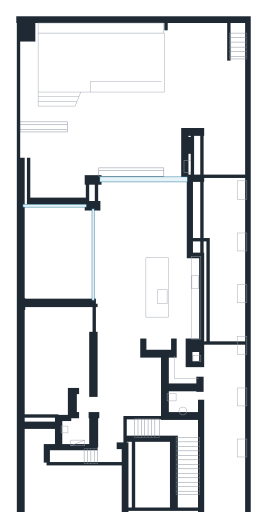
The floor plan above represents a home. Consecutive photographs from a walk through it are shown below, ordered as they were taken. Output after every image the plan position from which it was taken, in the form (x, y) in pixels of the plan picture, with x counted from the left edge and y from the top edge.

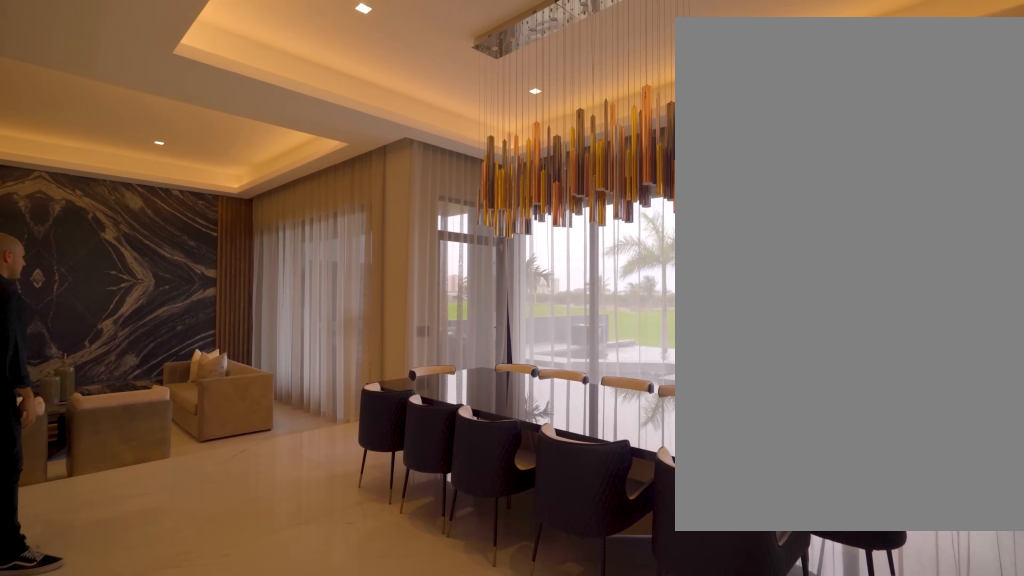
(158, 245)
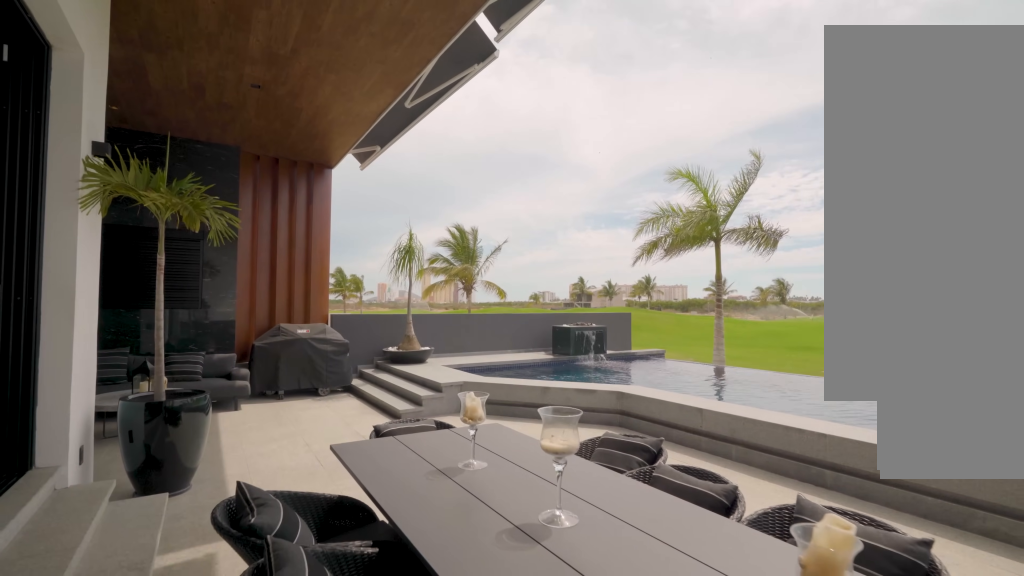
(167, 161)
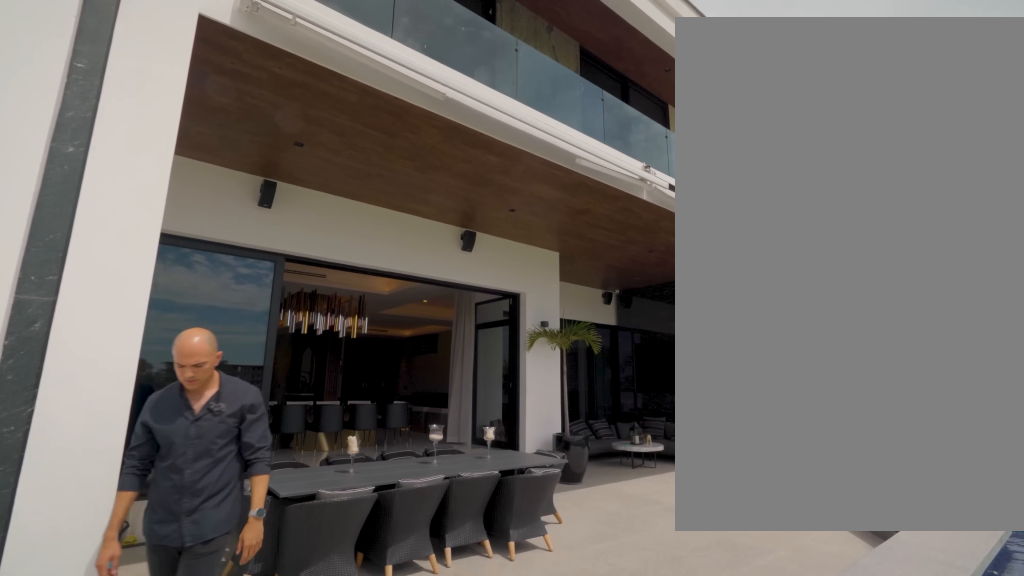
(181, 83)
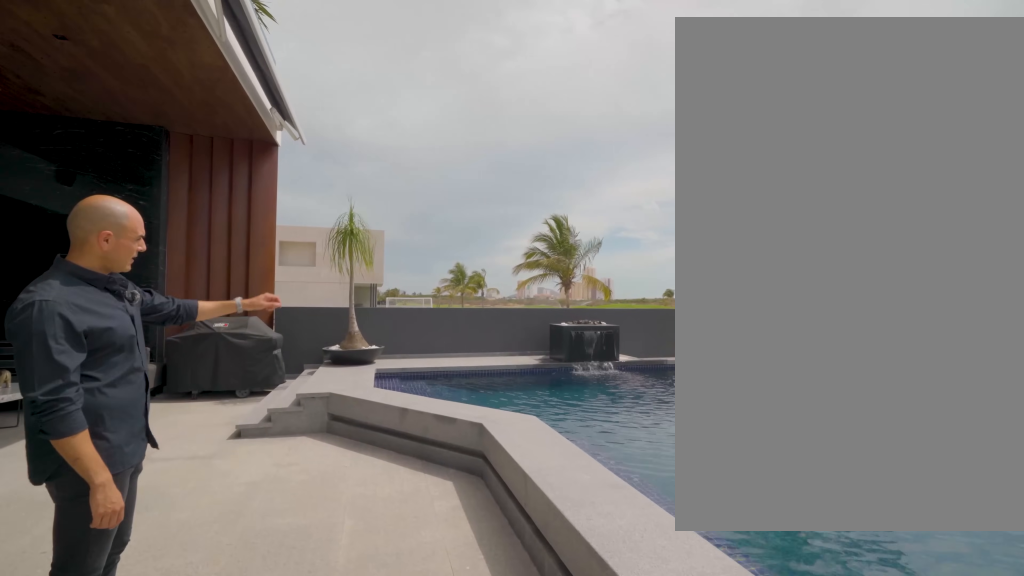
(103, 111)
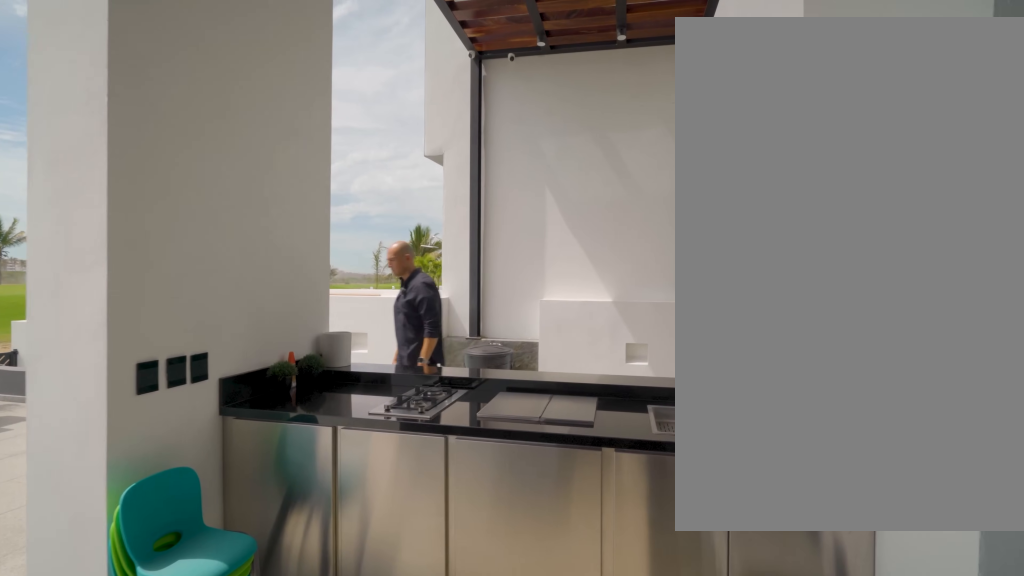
(167, 158)
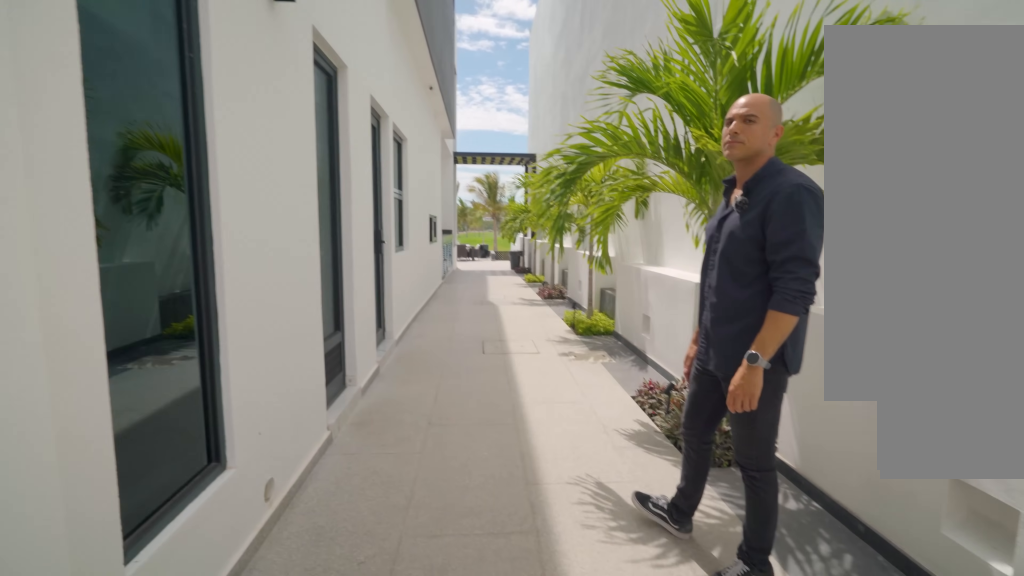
(221, 469)
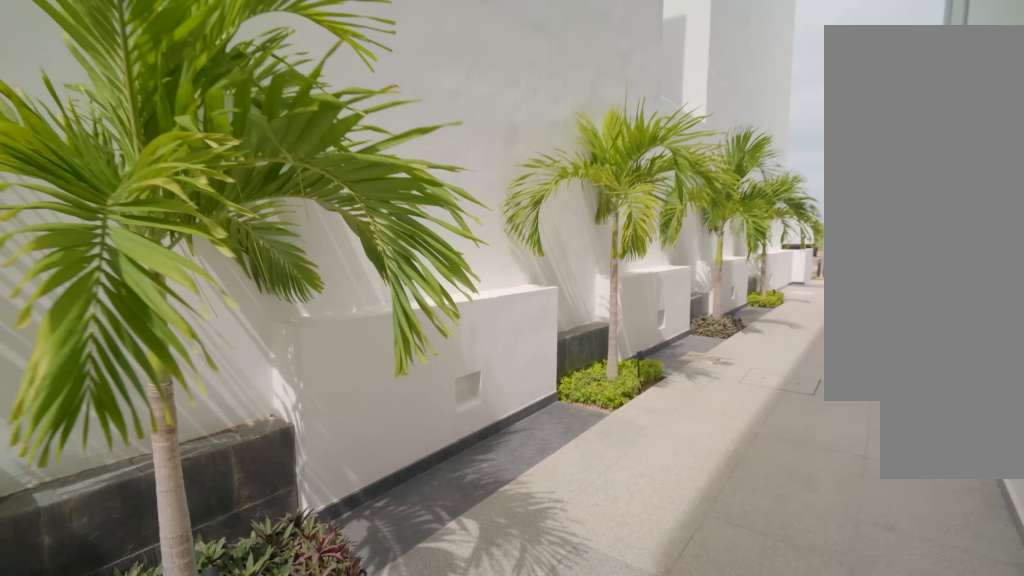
(224, 356)
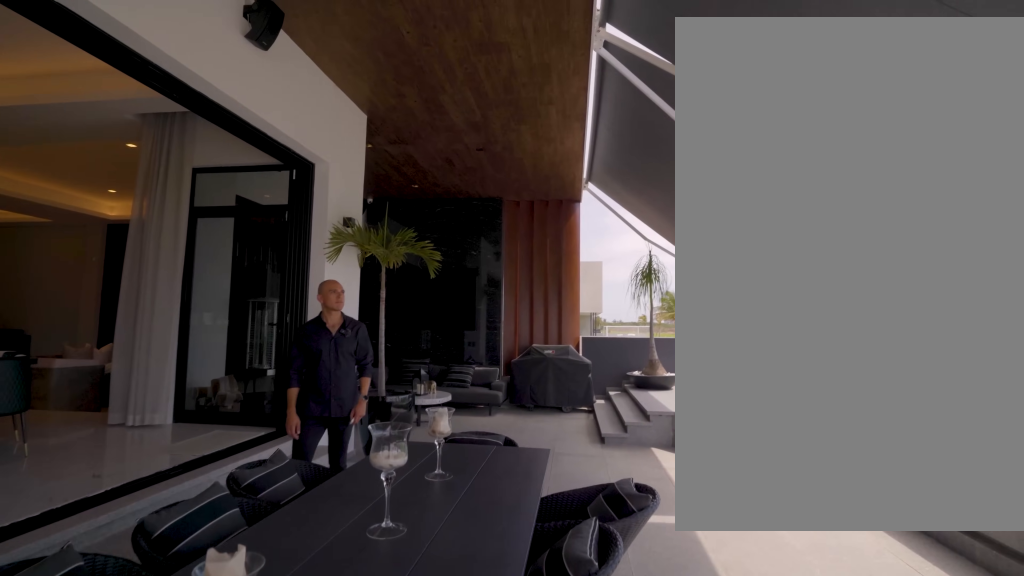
(178, 130)
